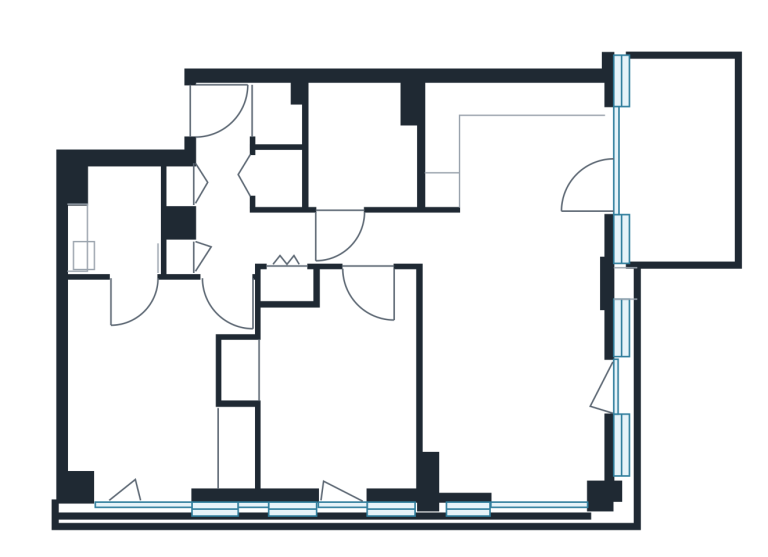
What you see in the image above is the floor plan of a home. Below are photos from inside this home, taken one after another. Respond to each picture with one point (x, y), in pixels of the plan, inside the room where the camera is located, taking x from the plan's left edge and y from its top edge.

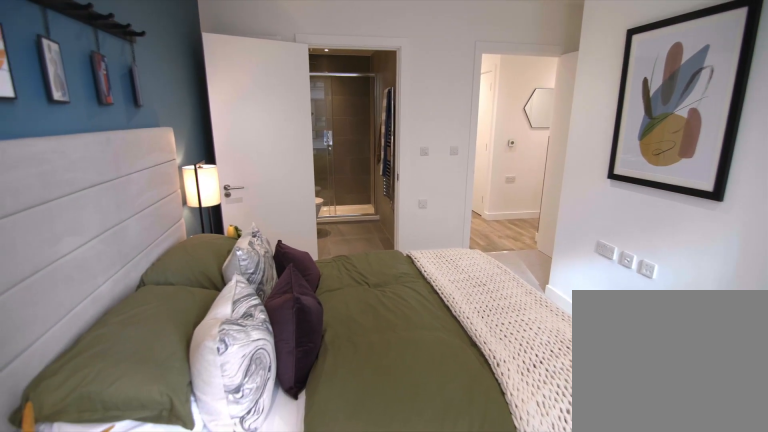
(156, 386)
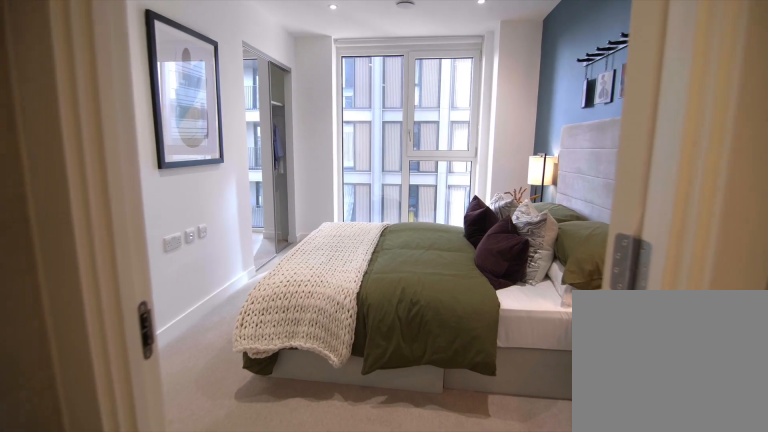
(148, 353)
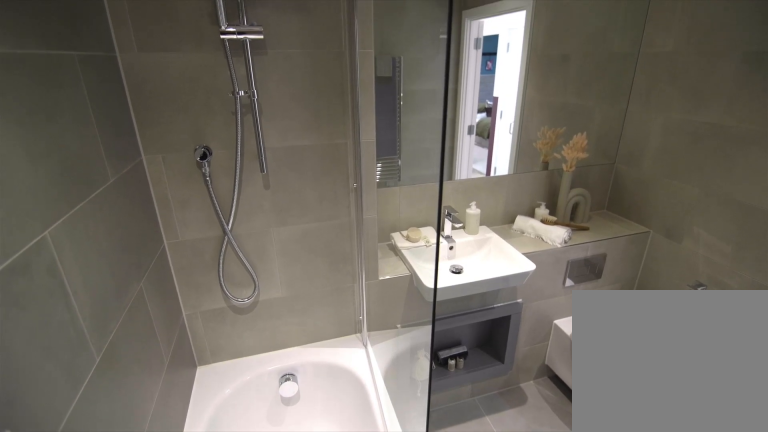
(360, 149)
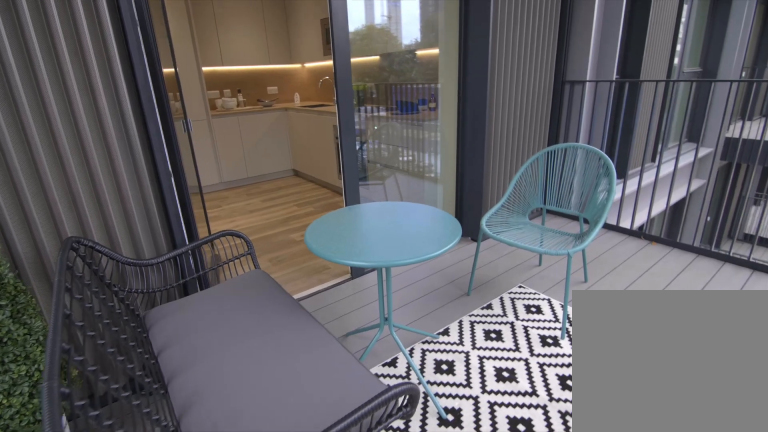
(676, 162)
